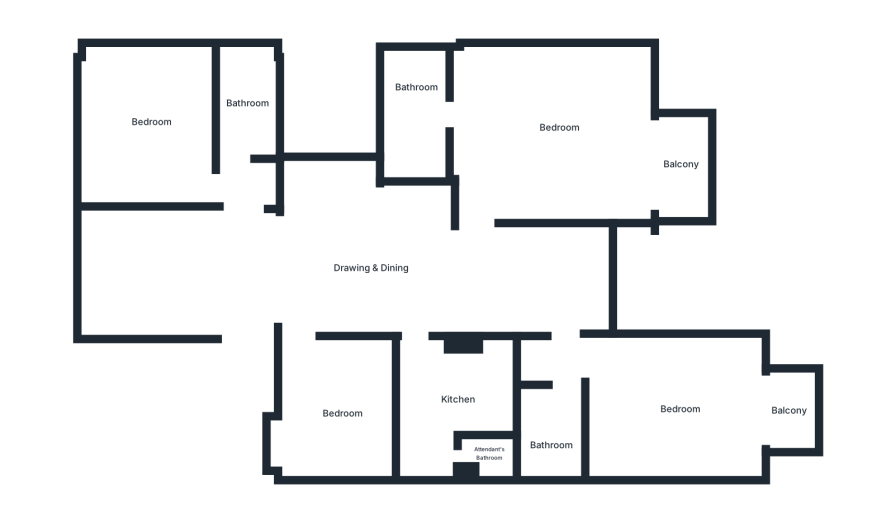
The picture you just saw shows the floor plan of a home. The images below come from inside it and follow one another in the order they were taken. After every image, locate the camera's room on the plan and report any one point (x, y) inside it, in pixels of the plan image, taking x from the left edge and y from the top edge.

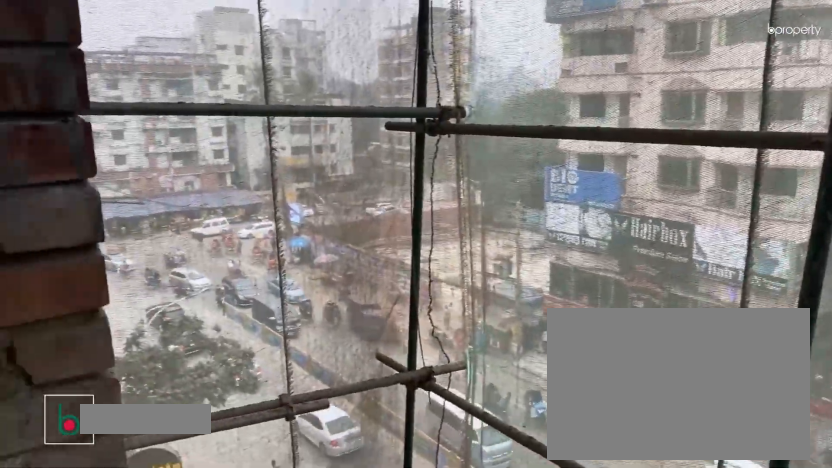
(786, 409)
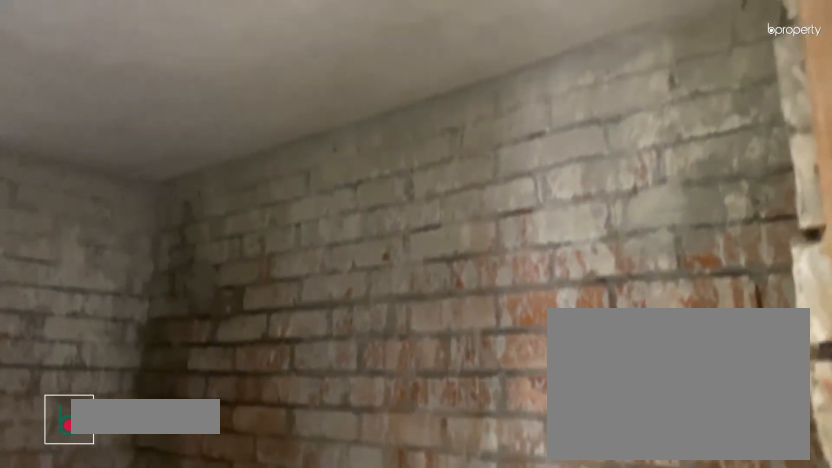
(548, 431)
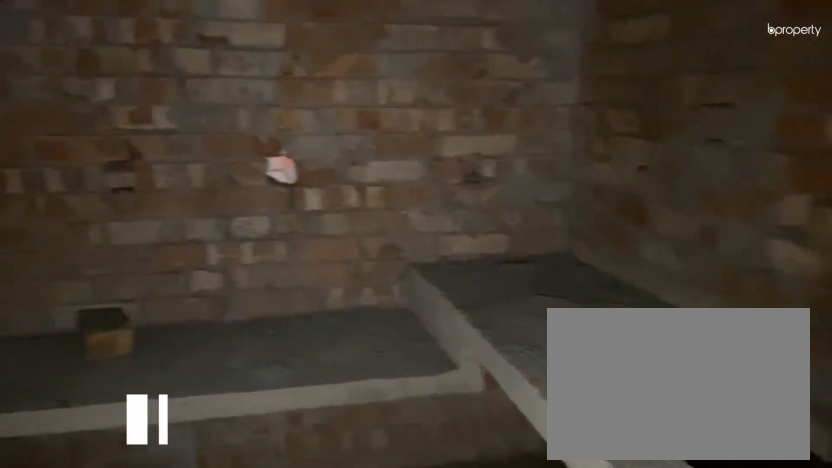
(456, 394)
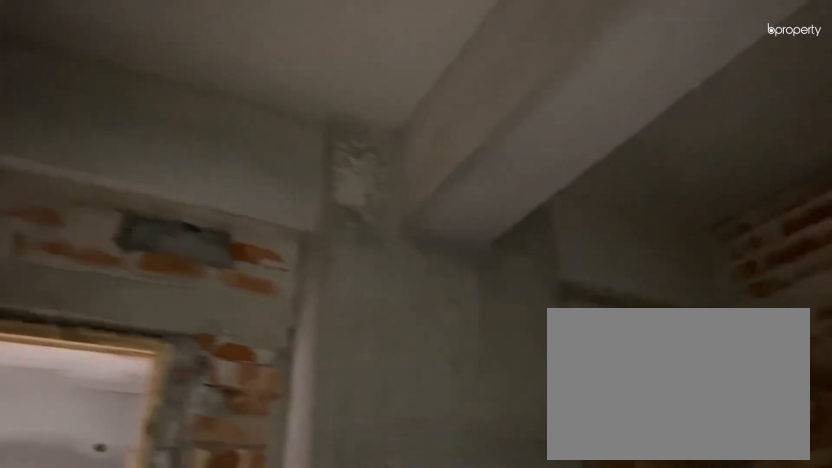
(456, 394)
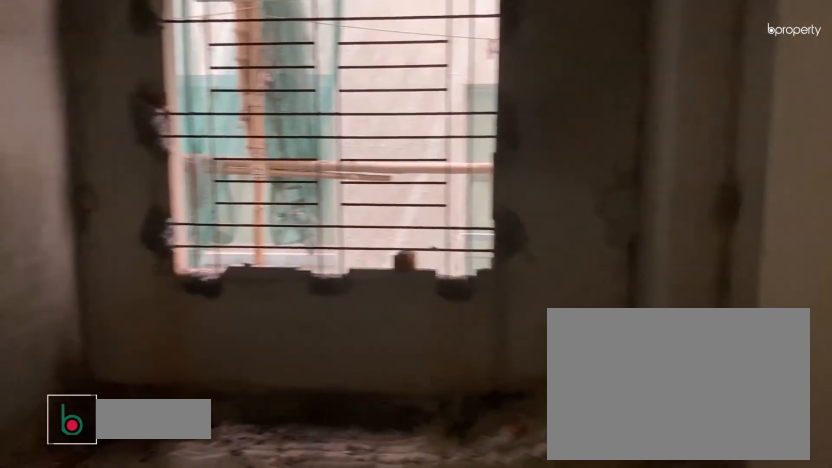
(339, 408)
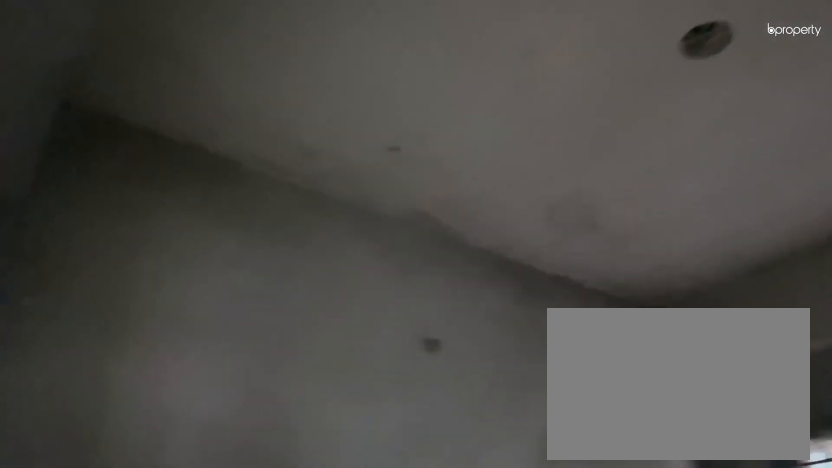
(339, 408)
